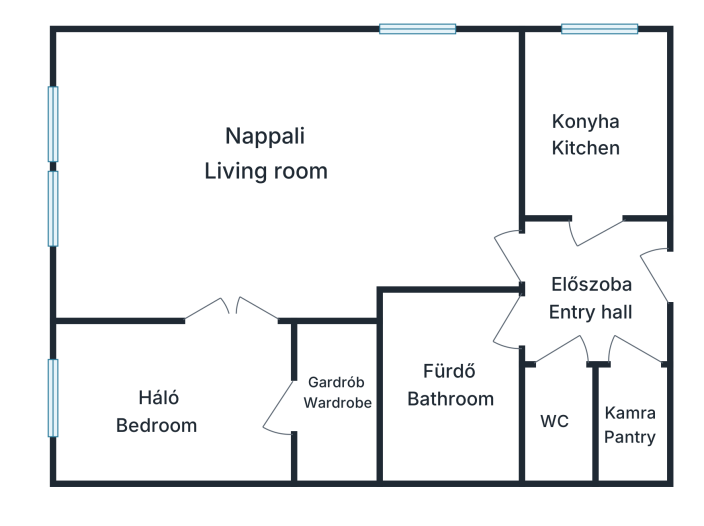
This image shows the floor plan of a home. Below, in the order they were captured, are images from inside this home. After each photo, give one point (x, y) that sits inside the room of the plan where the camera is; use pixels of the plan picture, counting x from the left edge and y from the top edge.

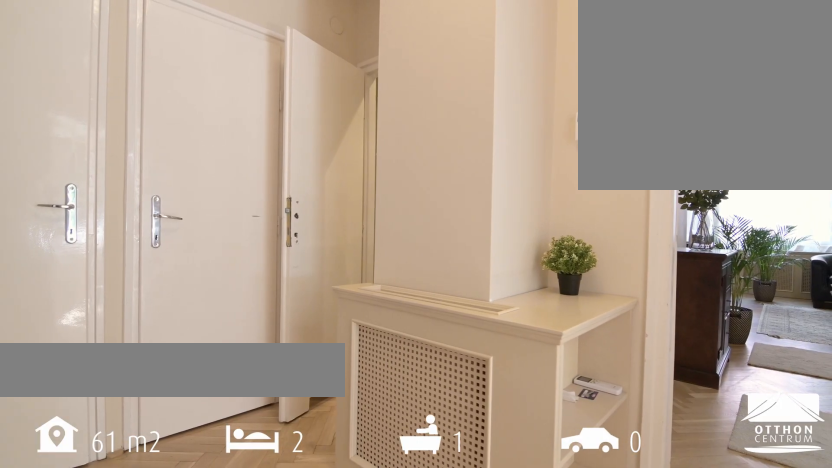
(593, 284)
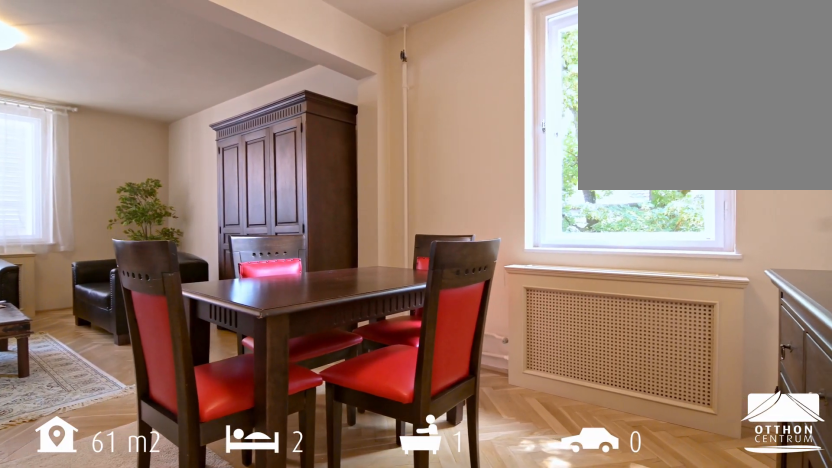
(293, 168)
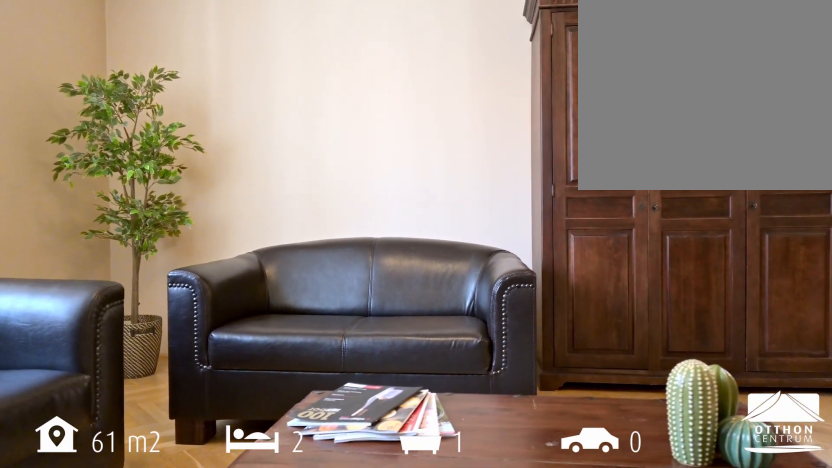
(292, 168)
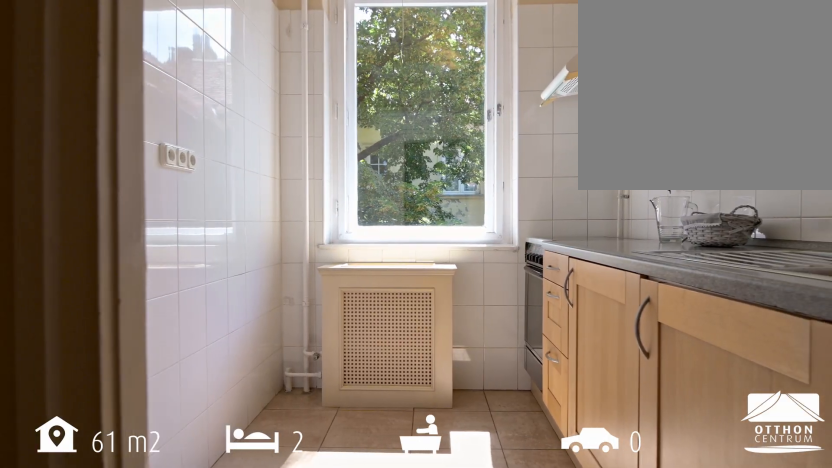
(589, 126)
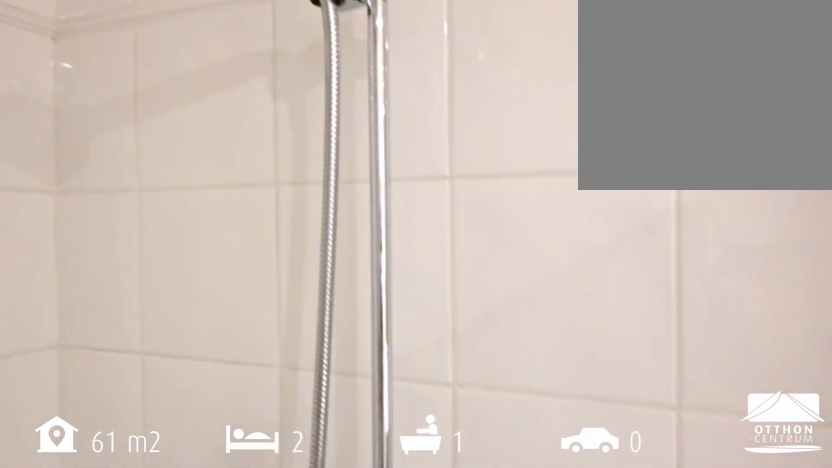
(446, 392)
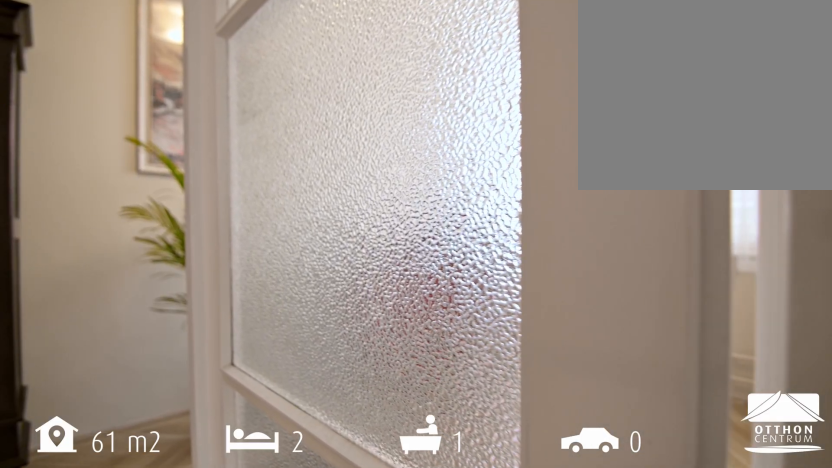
(195, 399)
